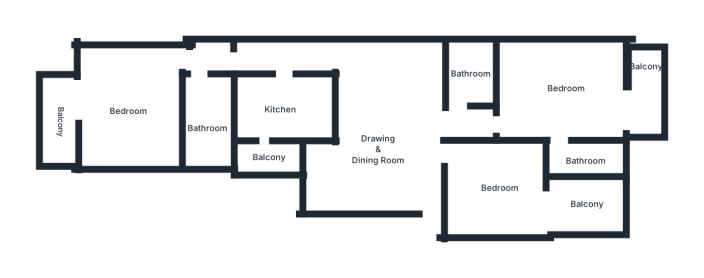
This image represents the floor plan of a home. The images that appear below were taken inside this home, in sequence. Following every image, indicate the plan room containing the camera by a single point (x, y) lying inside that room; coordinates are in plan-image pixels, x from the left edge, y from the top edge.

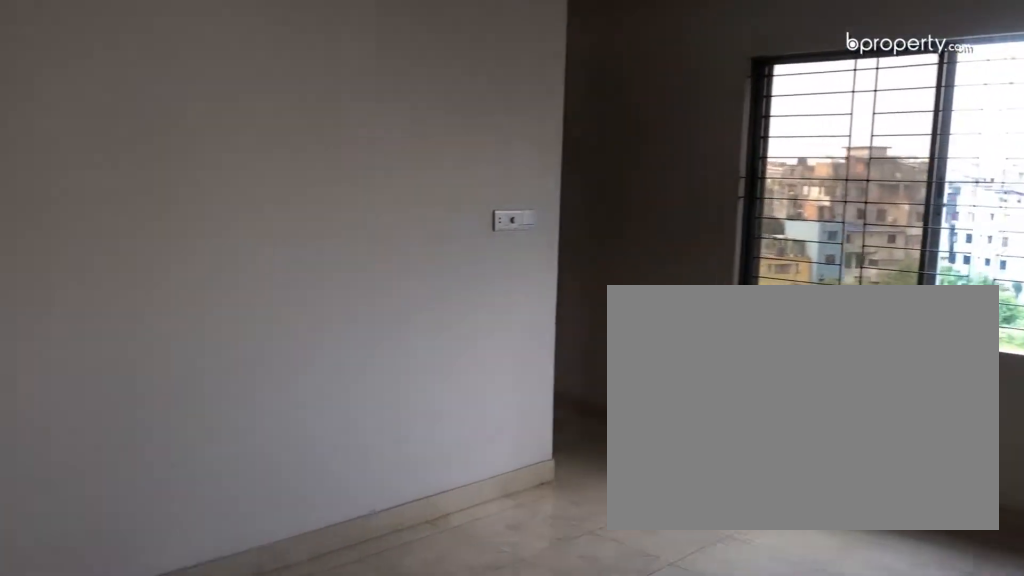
(376, 160)
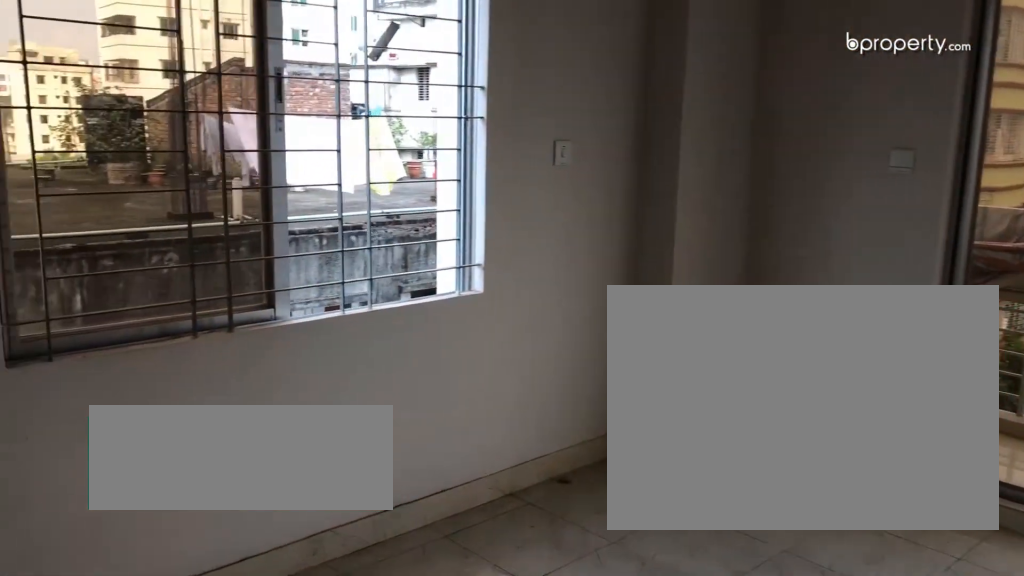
(562, 100)
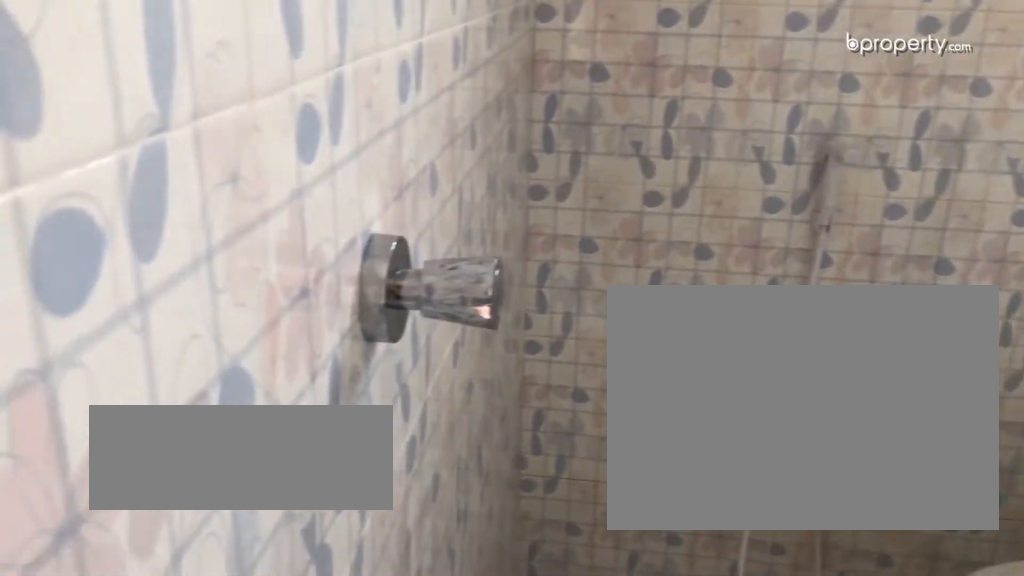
(584, 162)
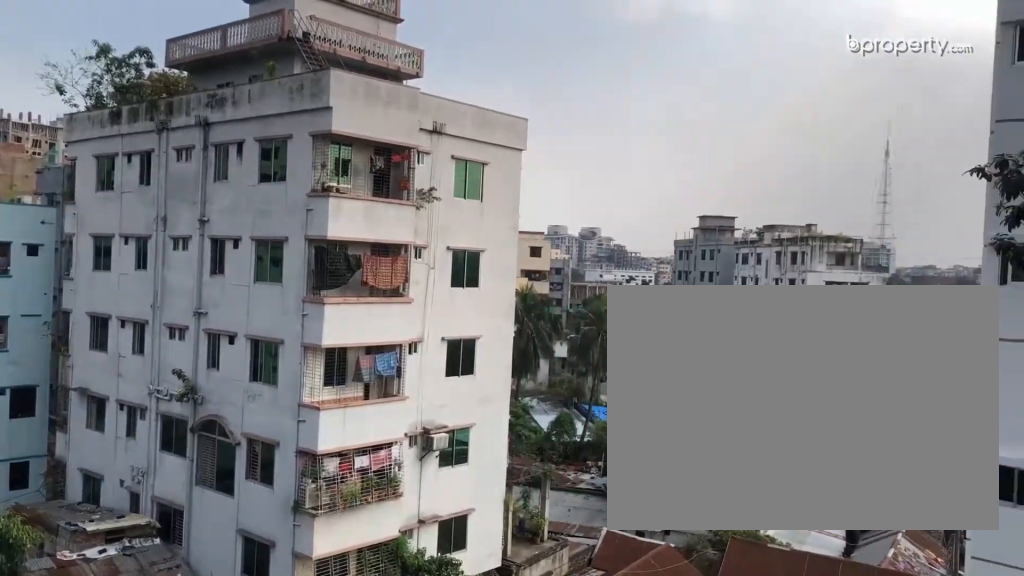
(645, 101)
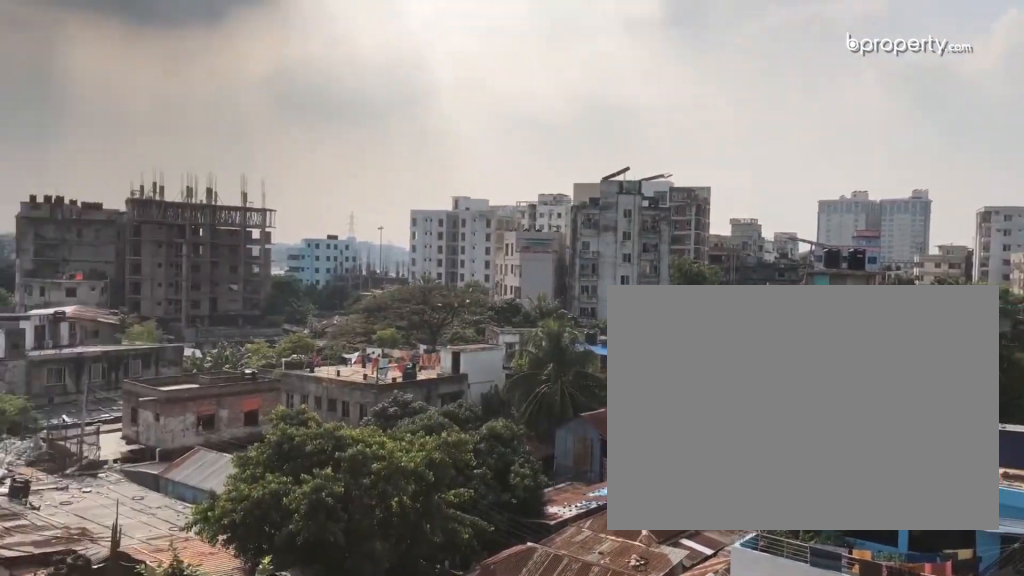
(56, 120)
